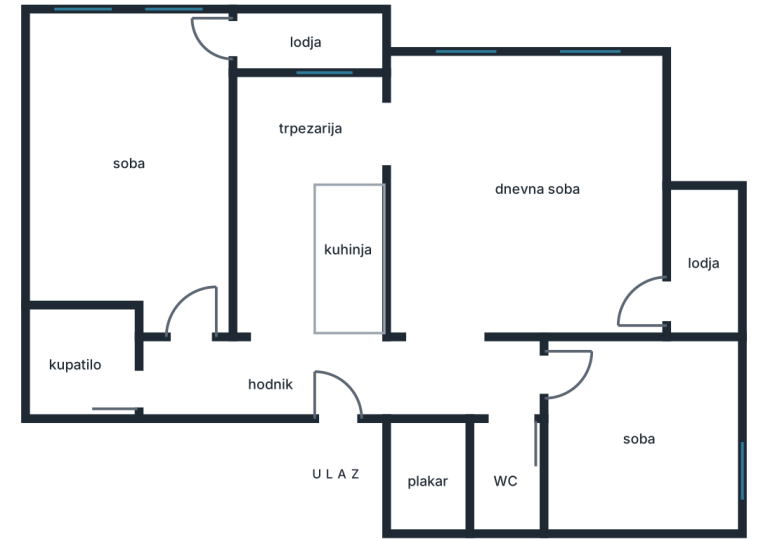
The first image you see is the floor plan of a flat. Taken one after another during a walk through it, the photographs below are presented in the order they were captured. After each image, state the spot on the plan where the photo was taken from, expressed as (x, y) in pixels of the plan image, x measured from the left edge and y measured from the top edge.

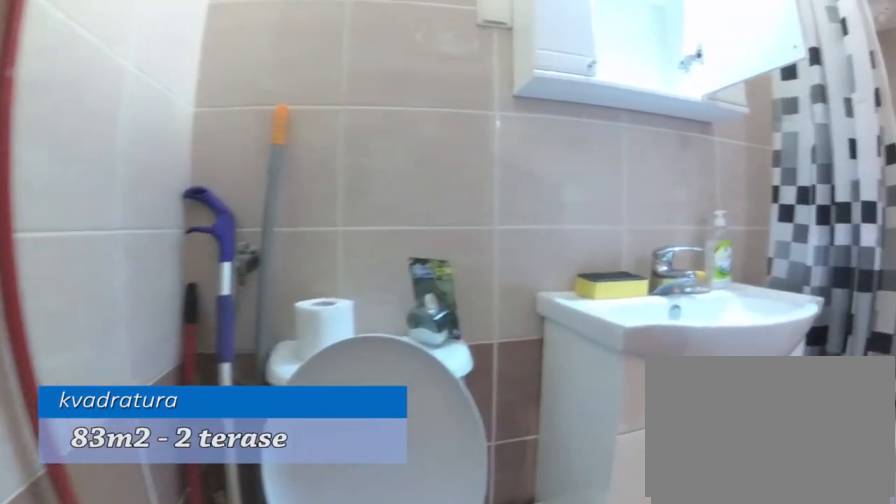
(70, 376)
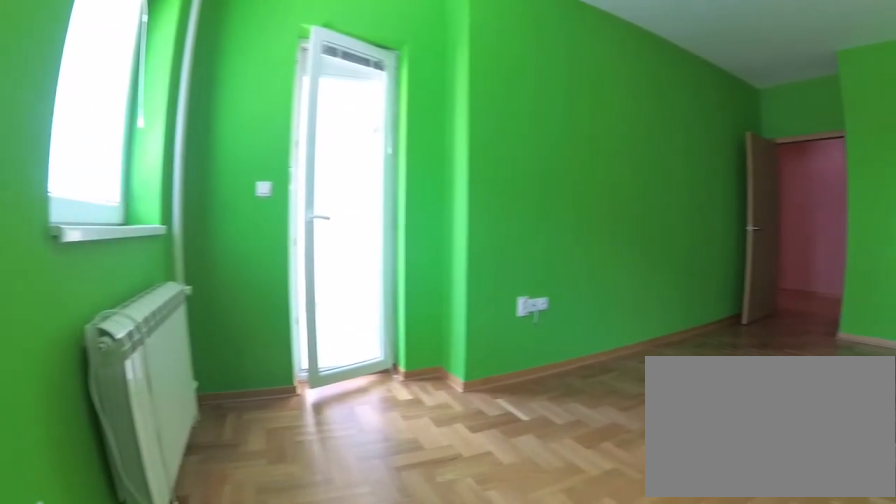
(67, 39)
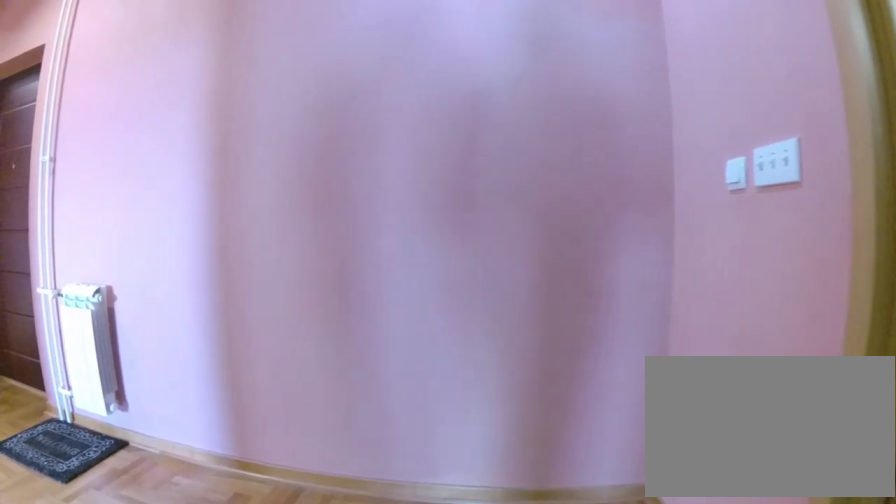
(189, 336)
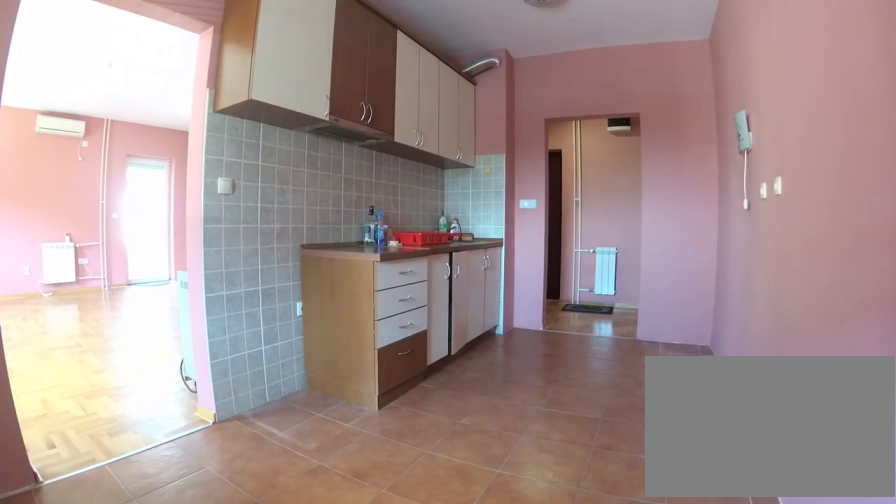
(260, 104)
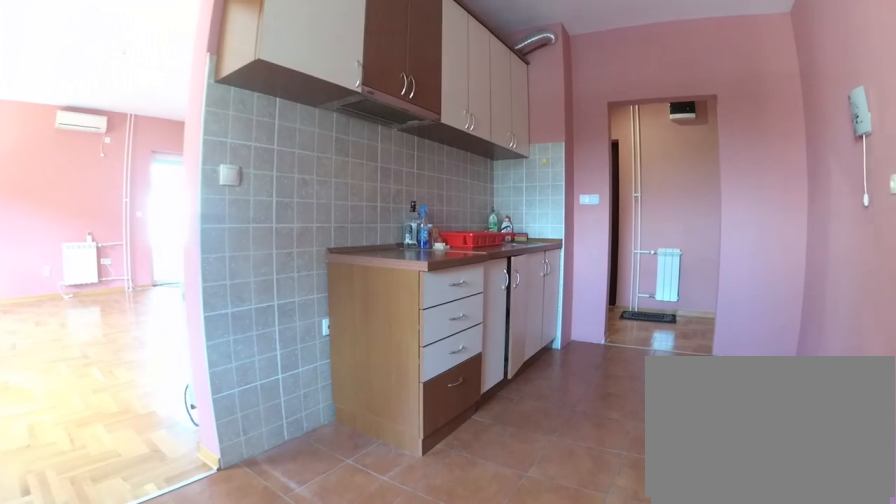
(269, 133)
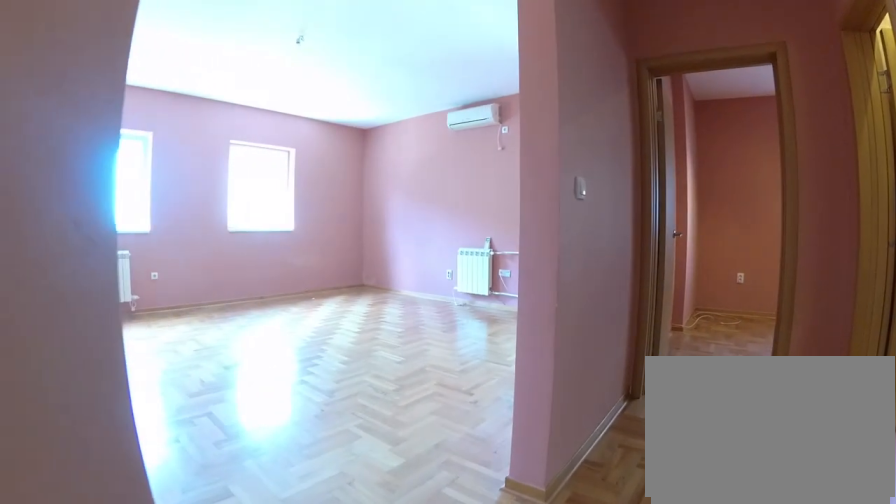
(369, 376)
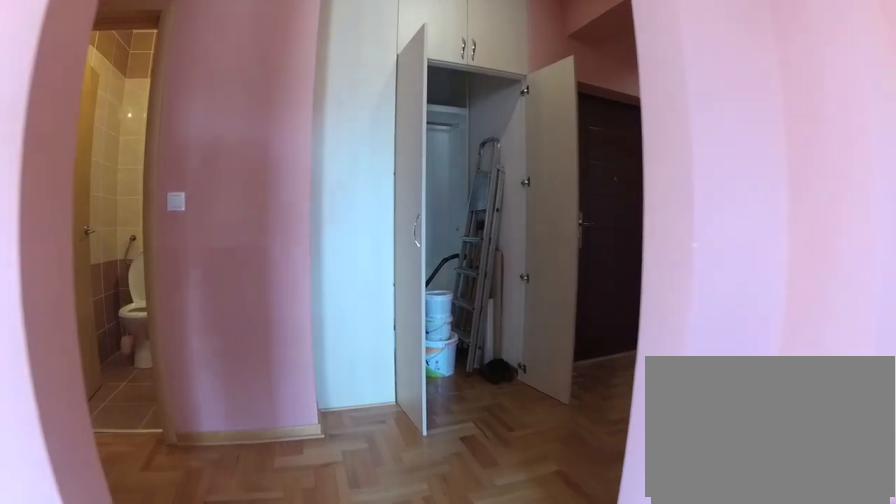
(457, 289)
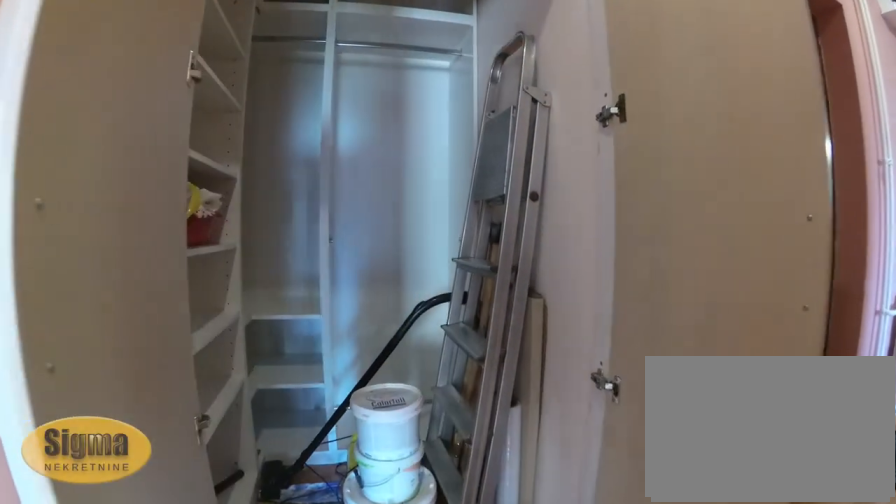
(444, 352)
